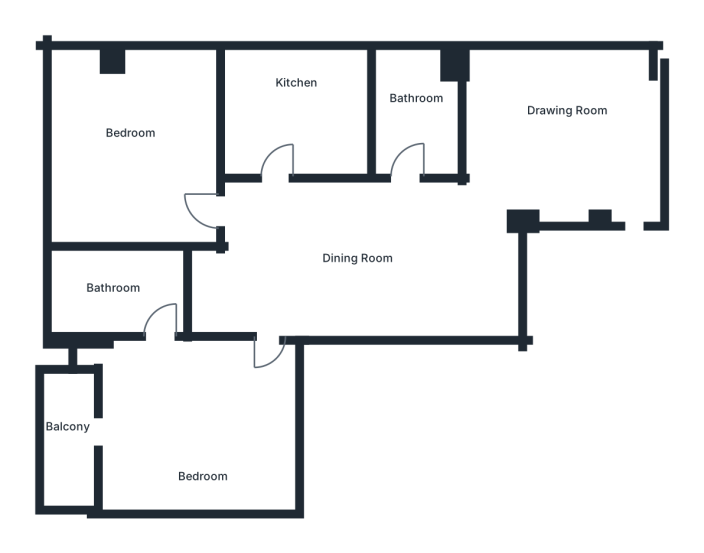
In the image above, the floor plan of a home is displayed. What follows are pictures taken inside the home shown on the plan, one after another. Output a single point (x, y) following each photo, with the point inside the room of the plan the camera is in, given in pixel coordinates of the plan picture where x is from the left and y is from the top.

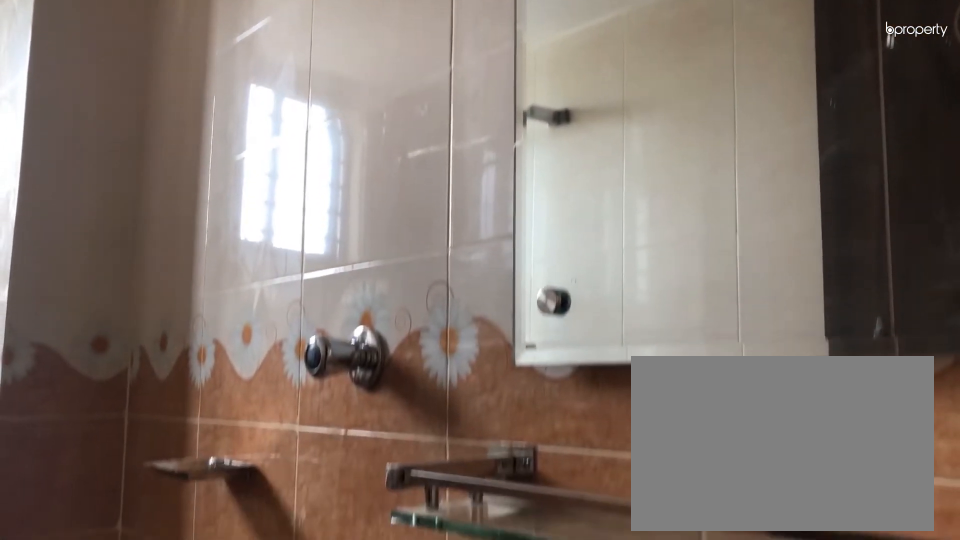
(423, 98)
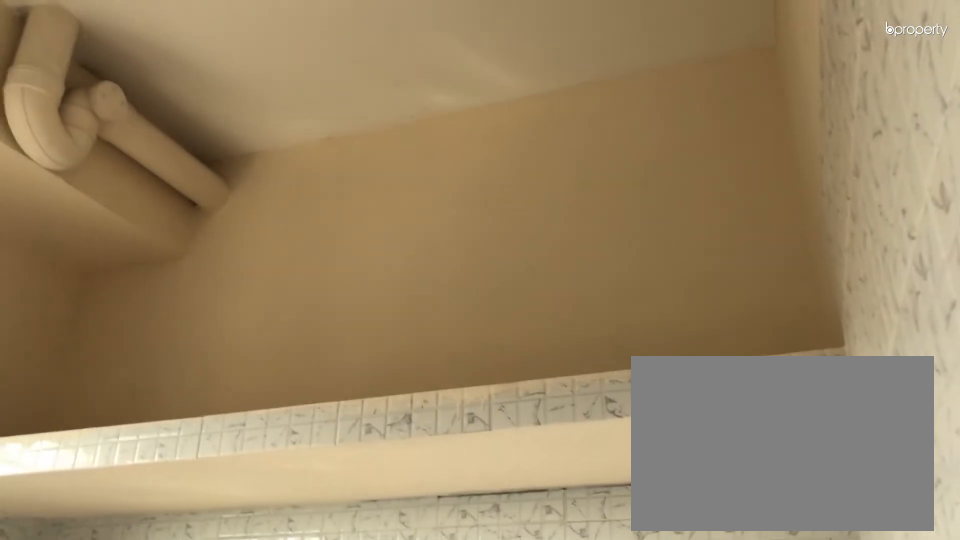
(299, 109)
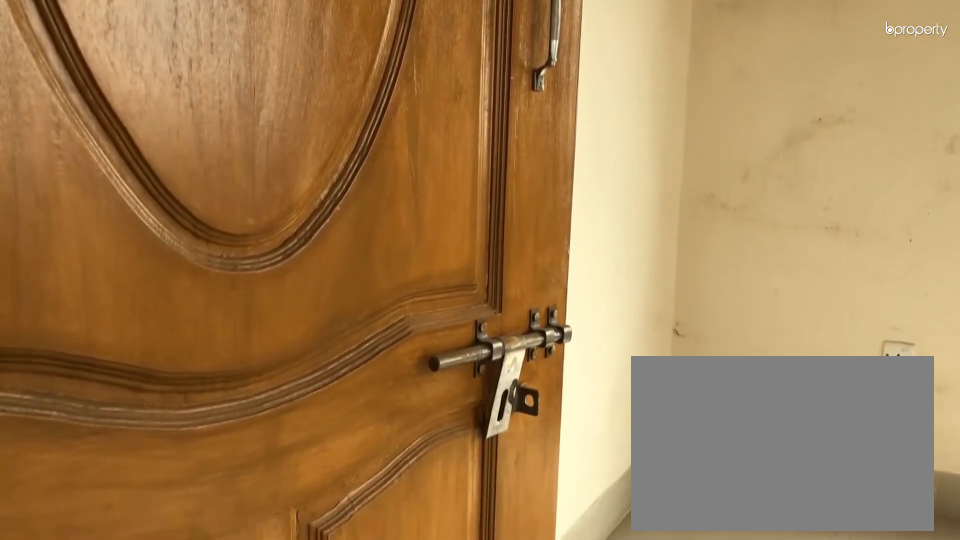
(136, 148)
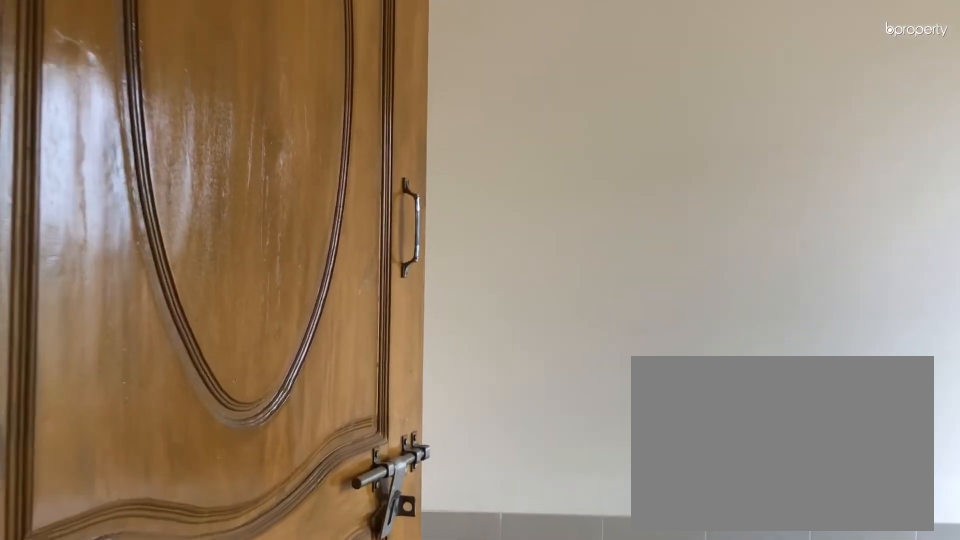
(200, 428)
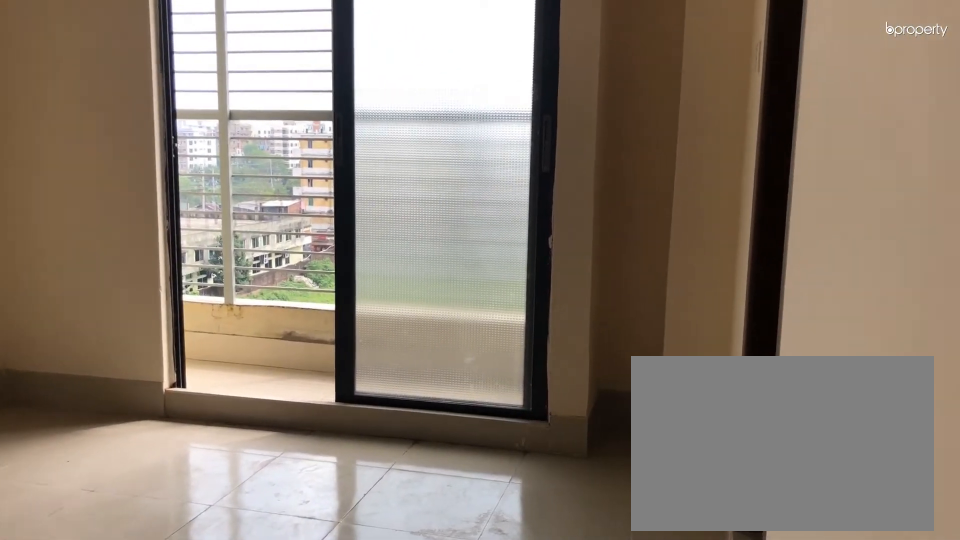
(200, 428)
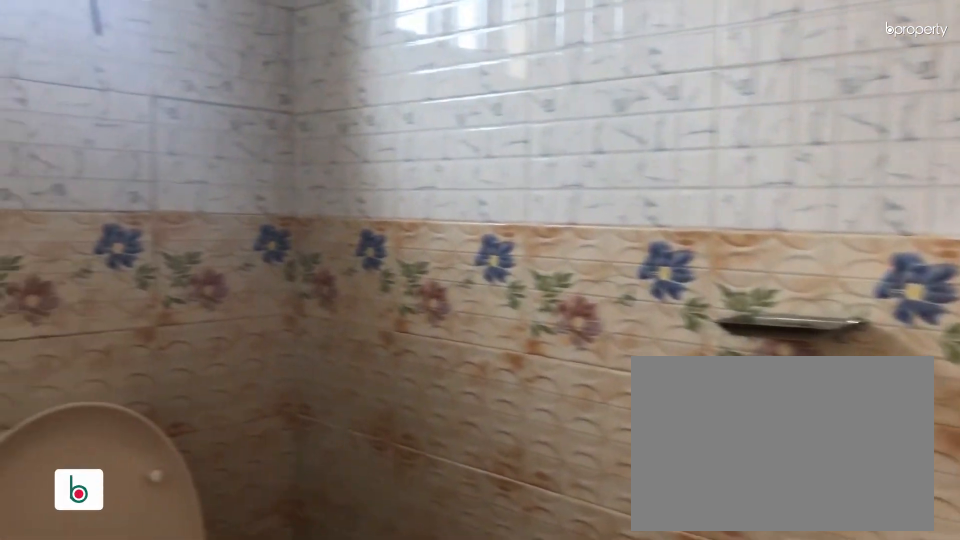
(97, 276)
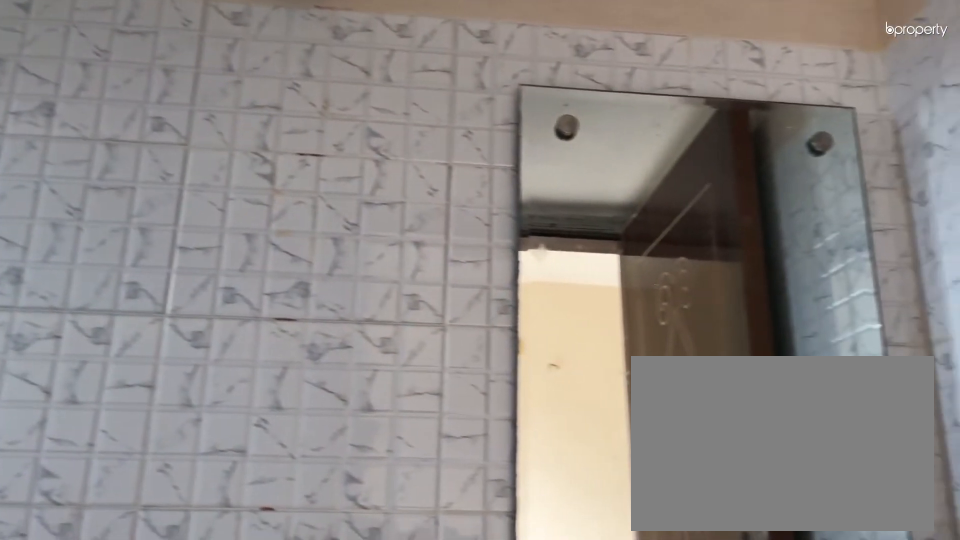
(97, 276)
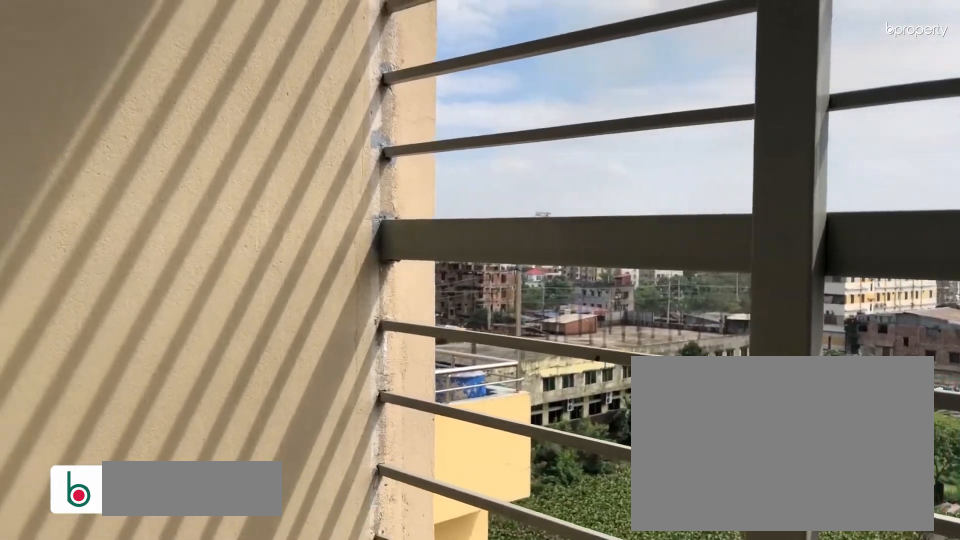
(76, 432)
